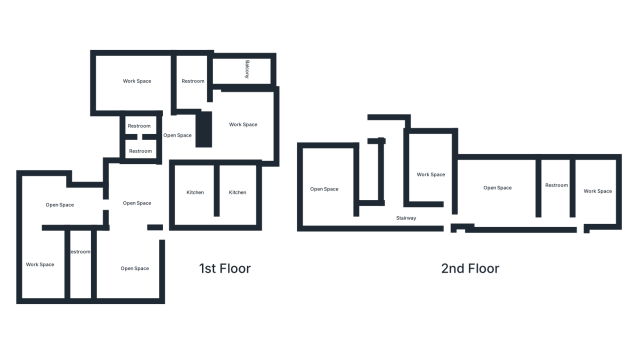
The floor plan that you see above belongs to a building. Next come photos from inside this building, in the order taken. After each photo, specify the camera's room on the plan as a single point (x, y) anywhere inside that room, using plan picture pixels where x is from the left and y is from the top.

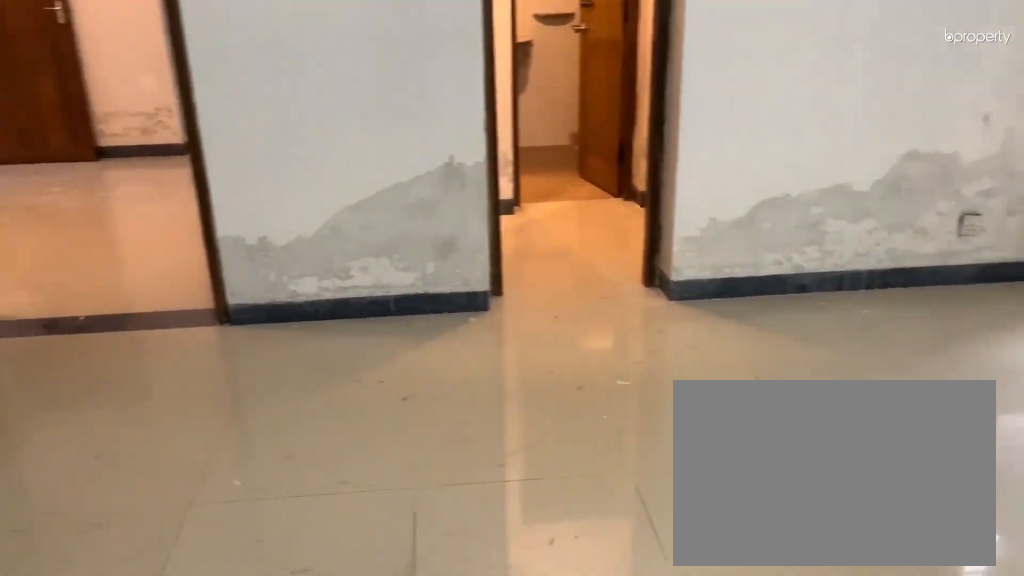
(137, 89)
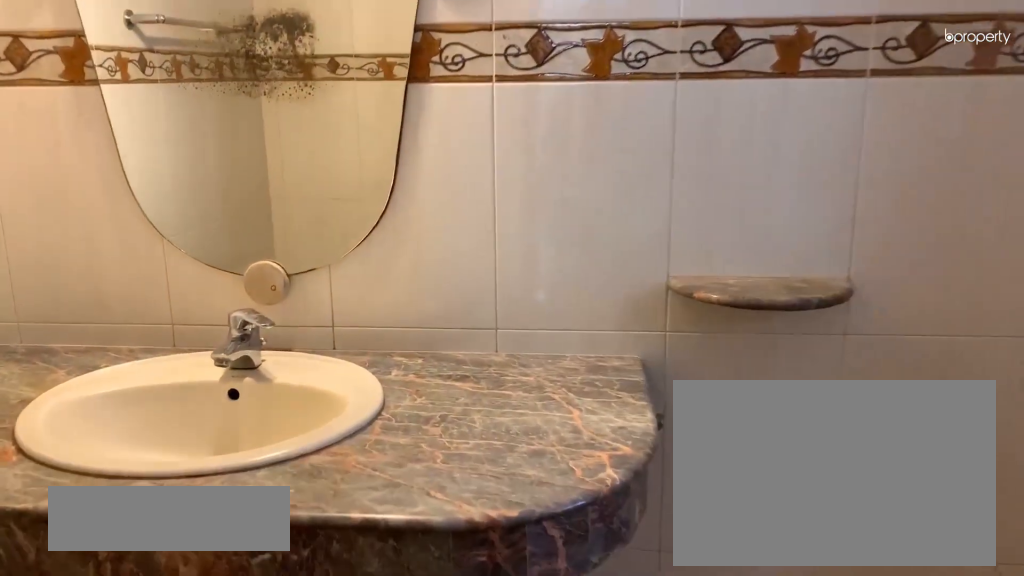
(138, 148)
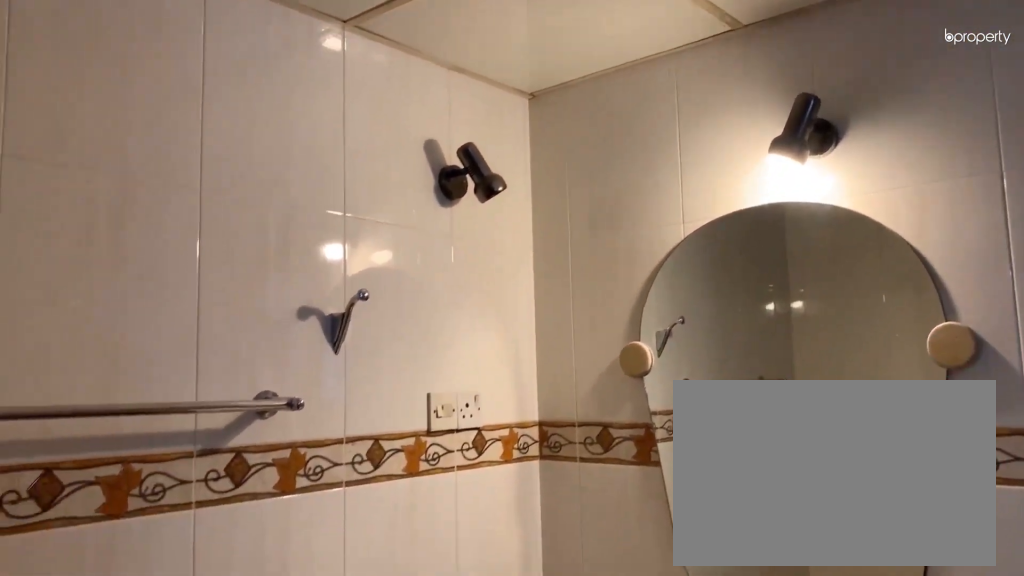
(138, 145)
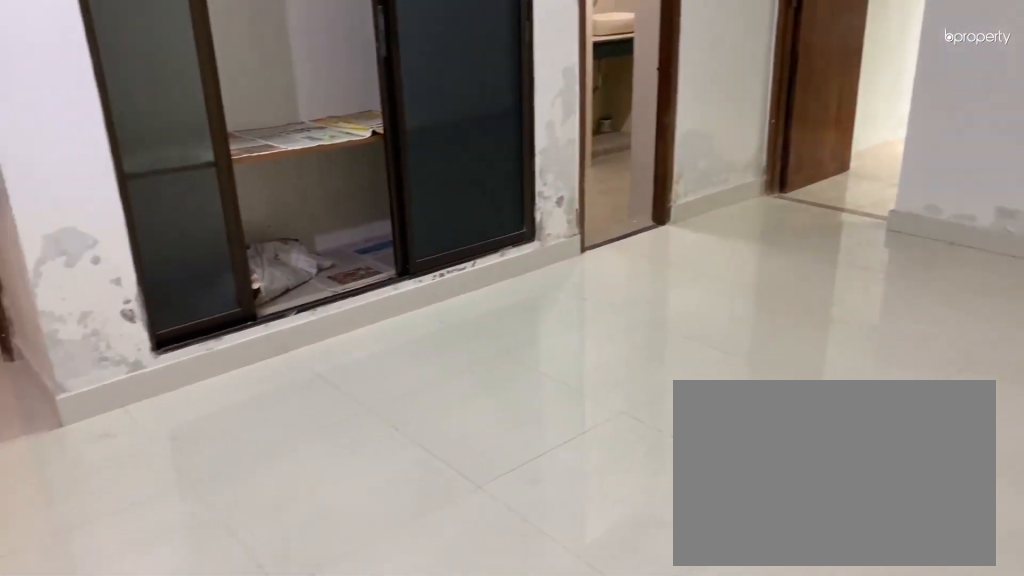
(239, 119)
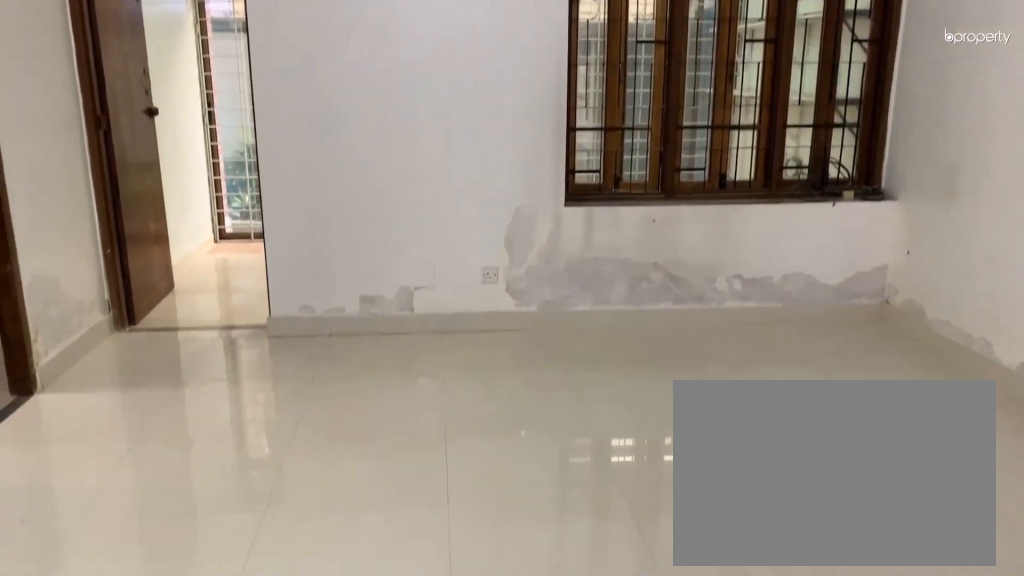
(239, 119)
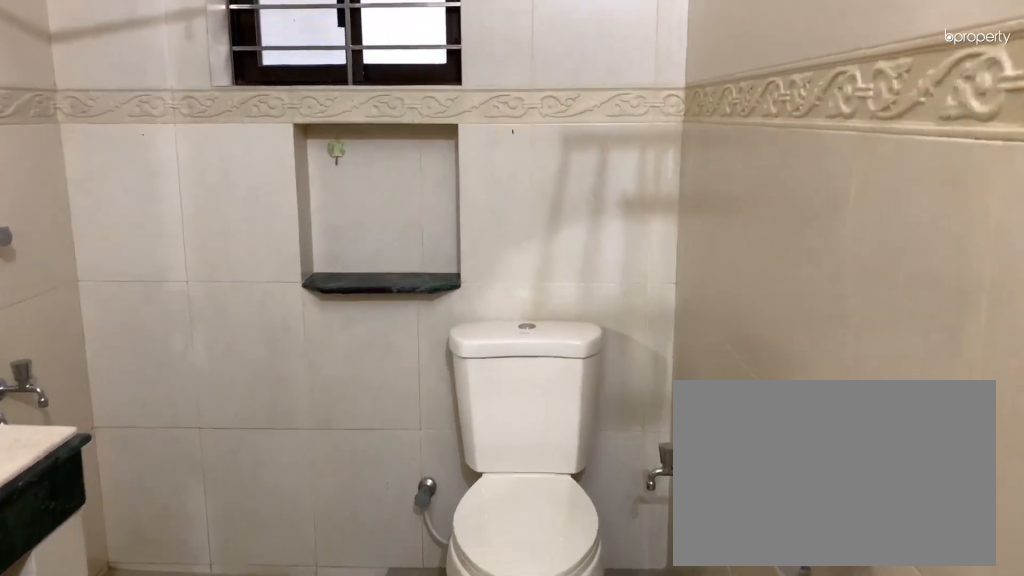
(193, 92)
